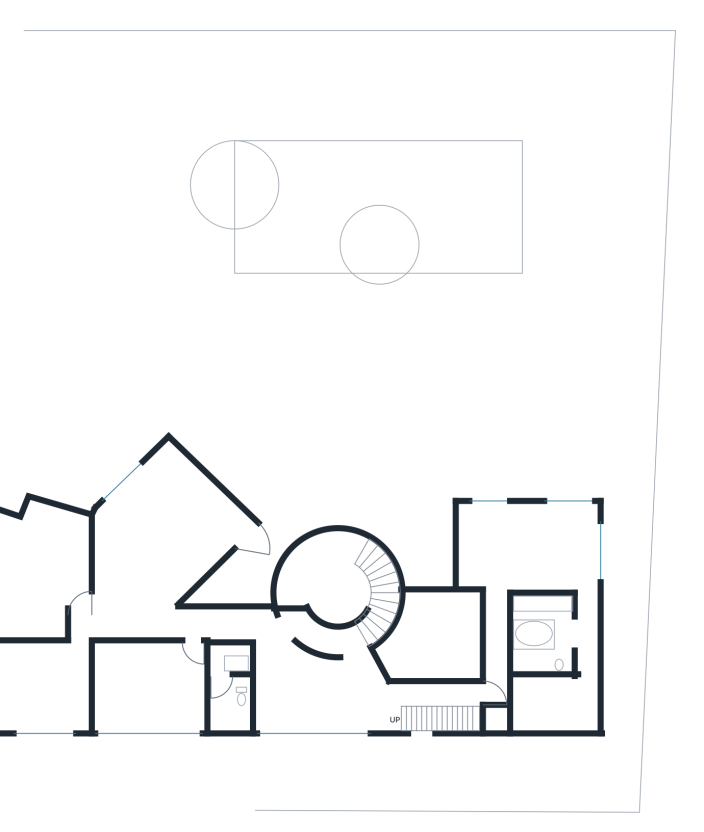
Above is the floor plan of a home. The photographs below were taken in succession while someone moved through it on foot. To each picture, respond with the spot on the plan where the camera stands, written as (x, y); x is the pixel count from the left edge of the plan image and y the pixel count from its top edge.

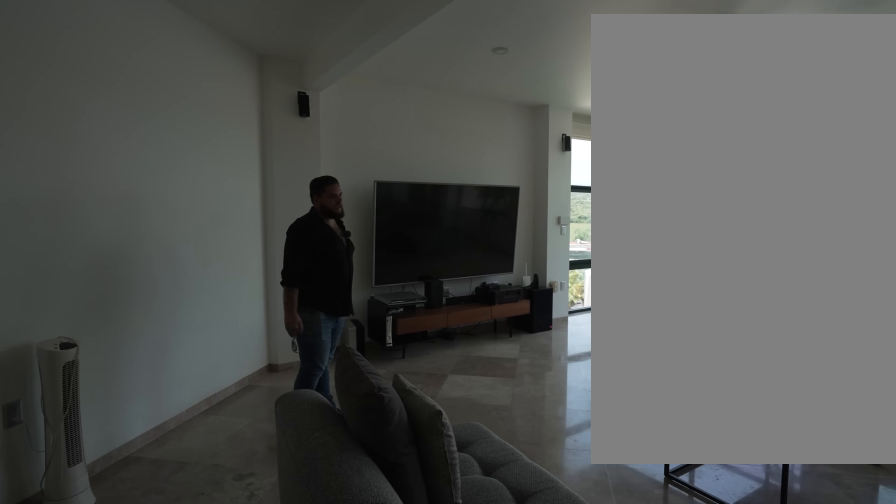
(166, 625)
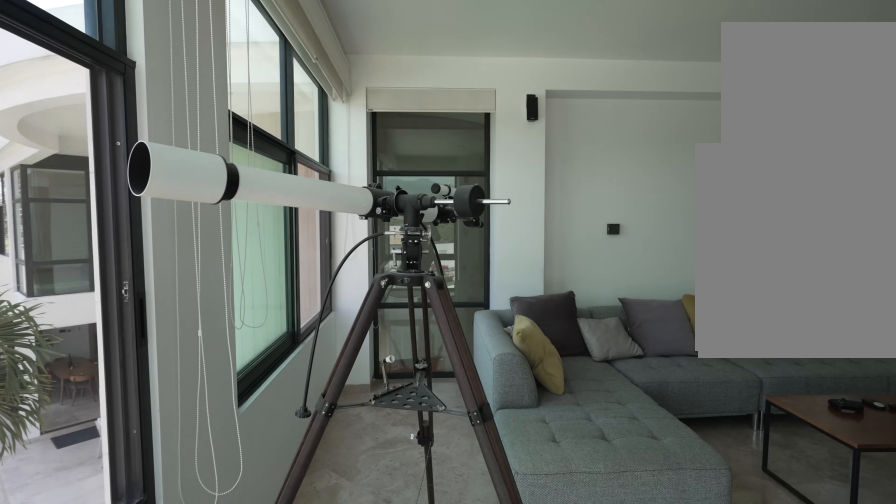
(164, 482)
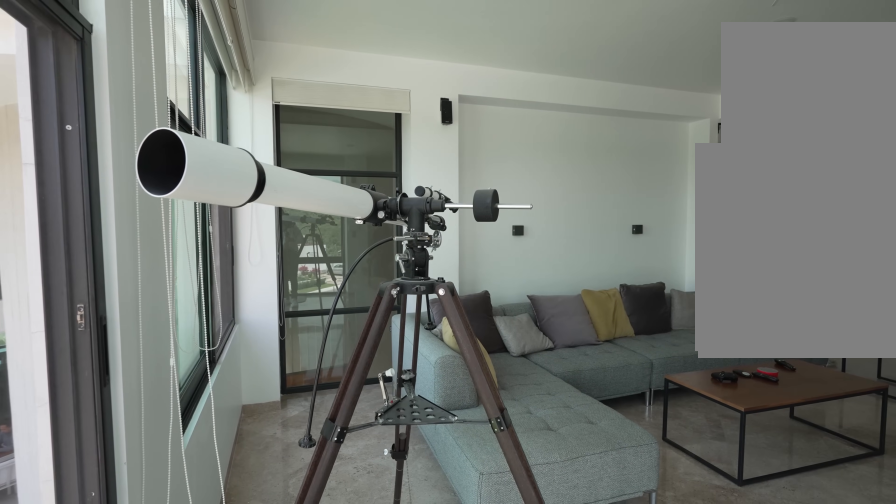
(171, 478)
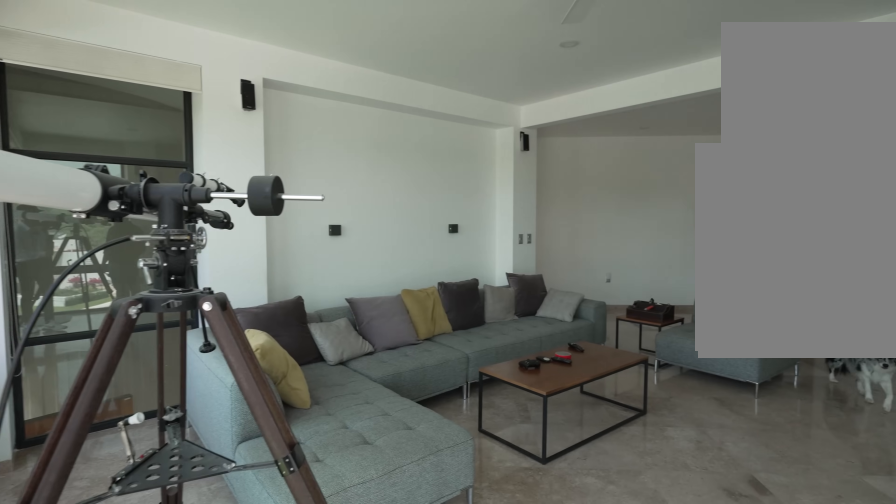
(169, 472)
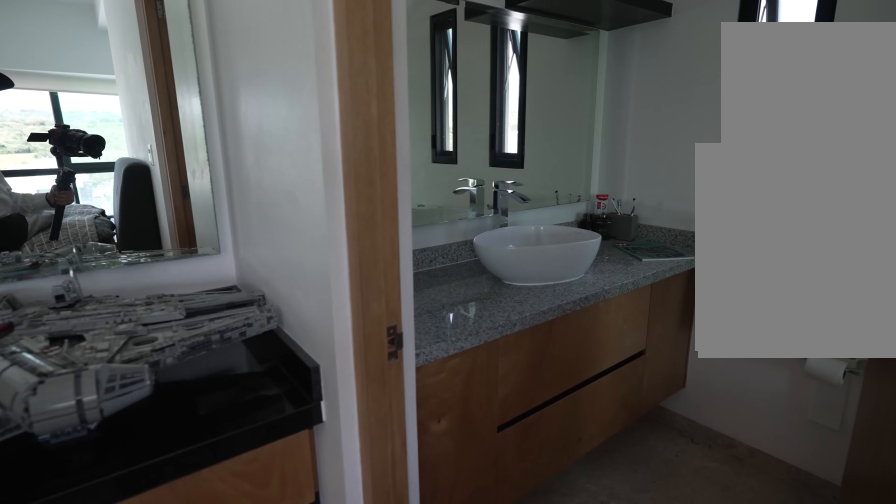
(47, 605)
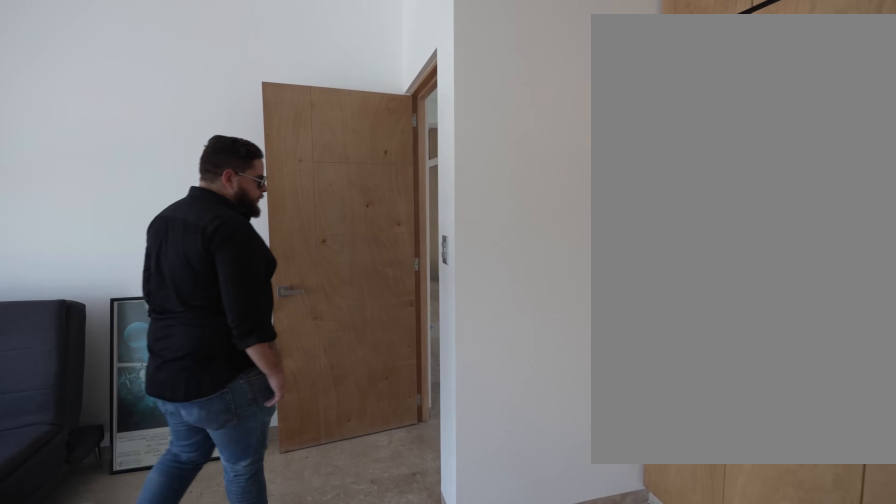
(30, 614)
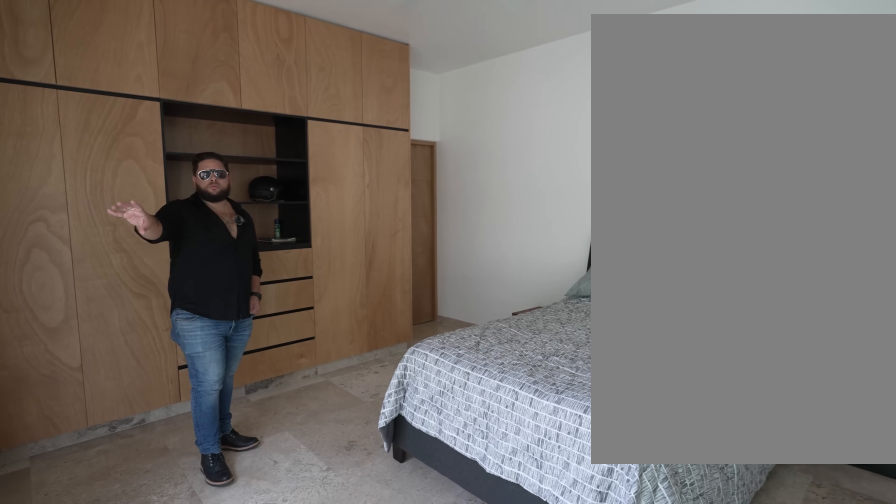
(48, 716)
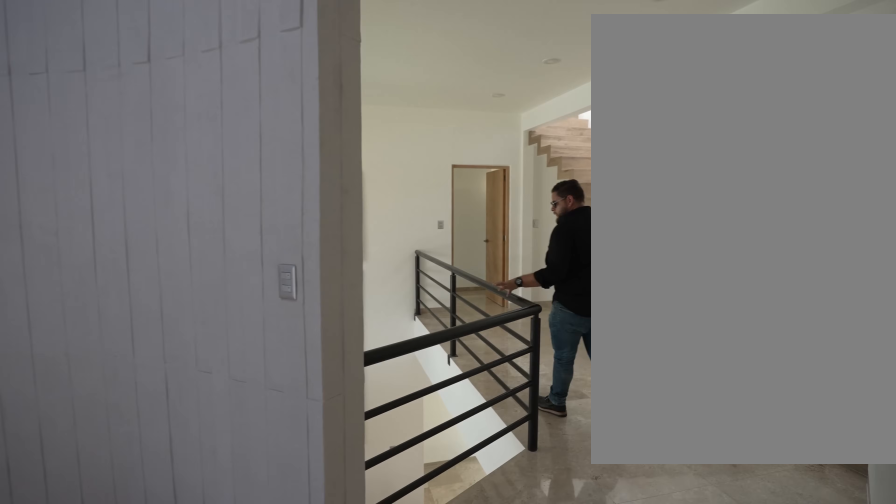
(295, 627)
